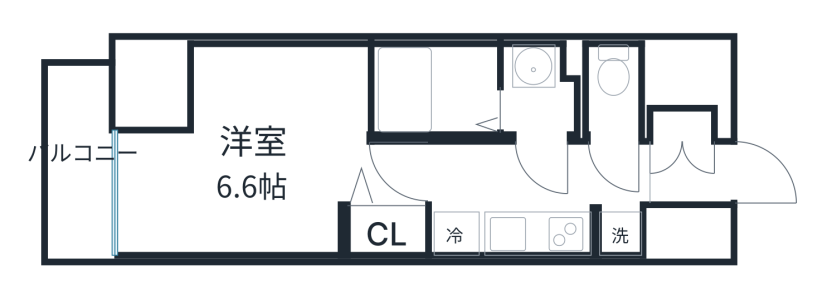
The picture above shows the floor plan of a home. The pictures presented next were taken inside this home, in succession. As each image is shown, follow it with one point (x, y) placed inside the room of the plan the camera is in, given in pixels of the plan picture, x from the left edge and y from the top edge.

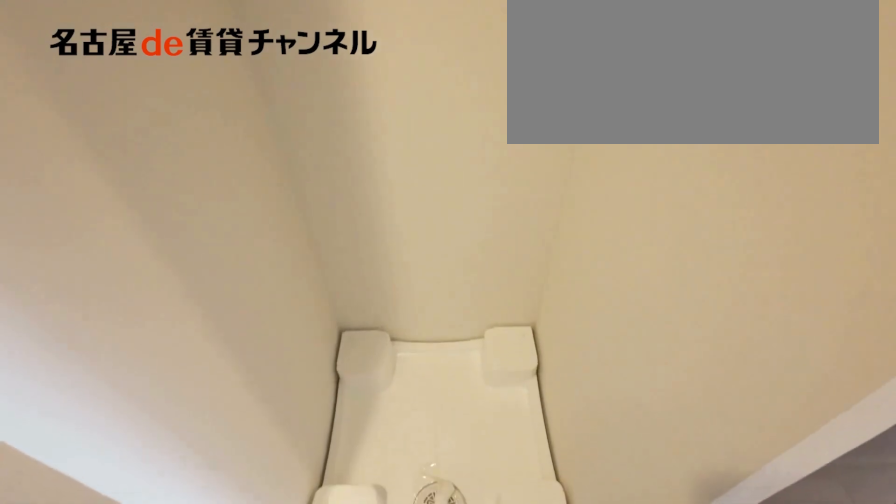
(617, 232)
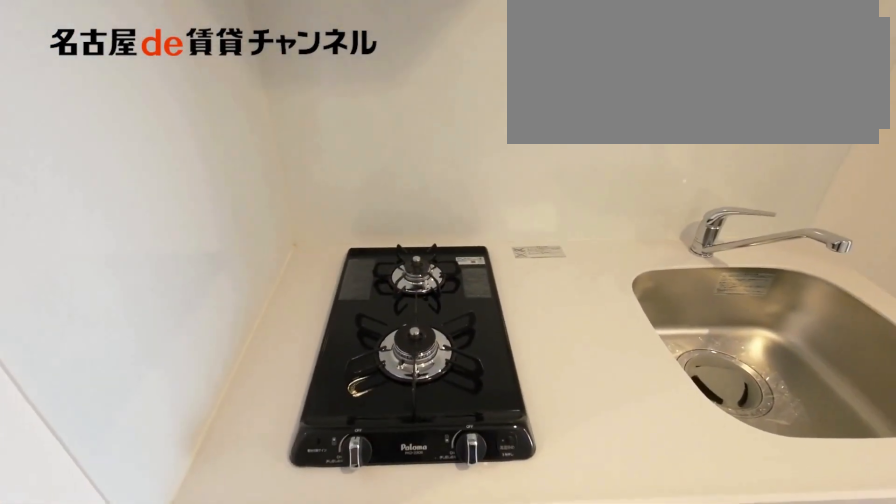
(511, 229)
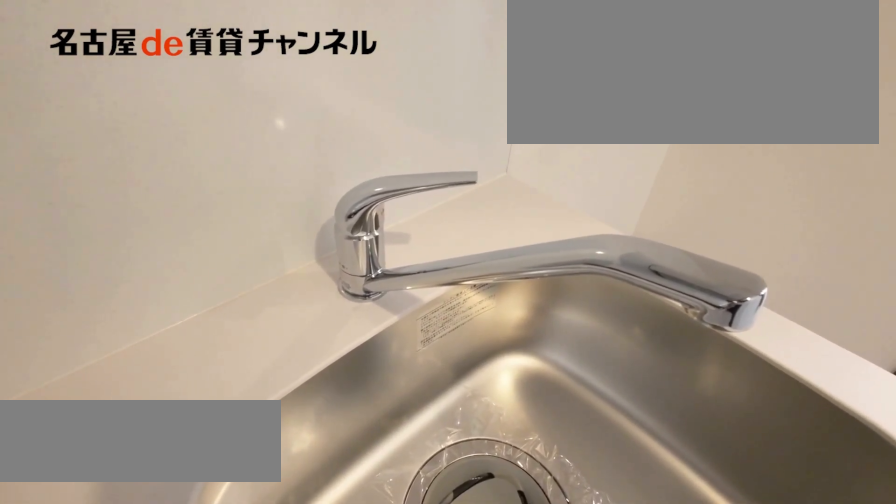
(511, 229)
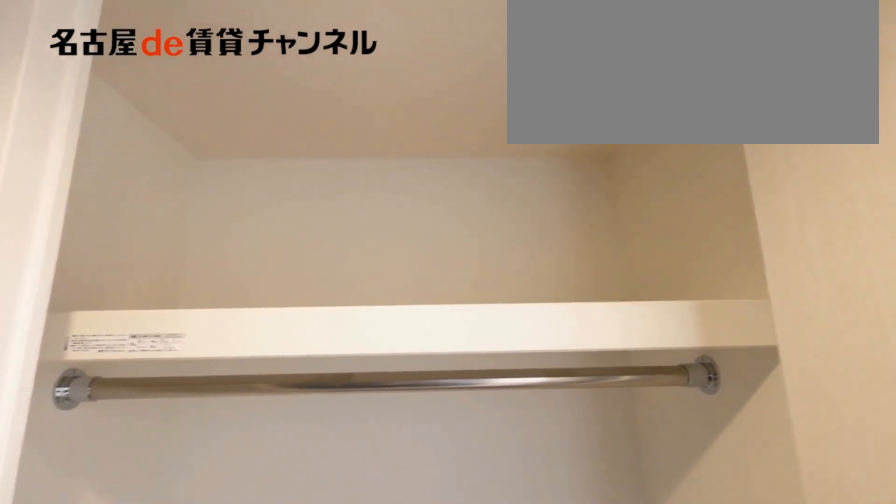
(384, 230)
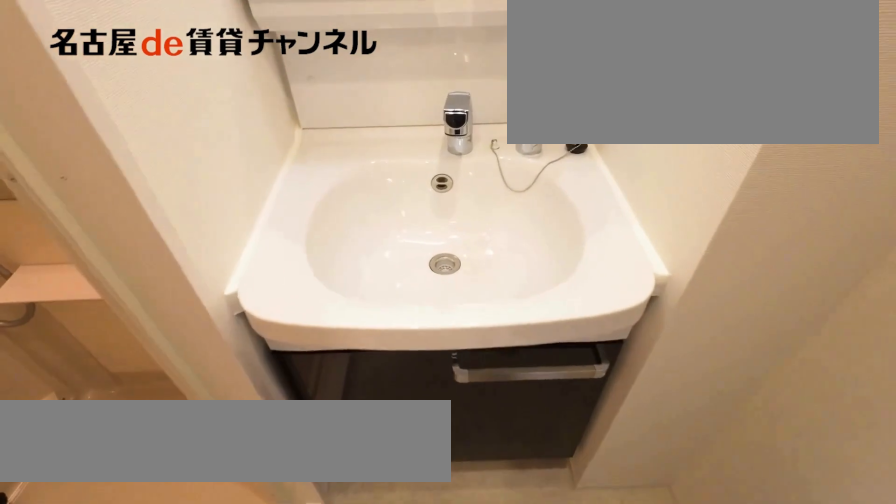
(541, 91)
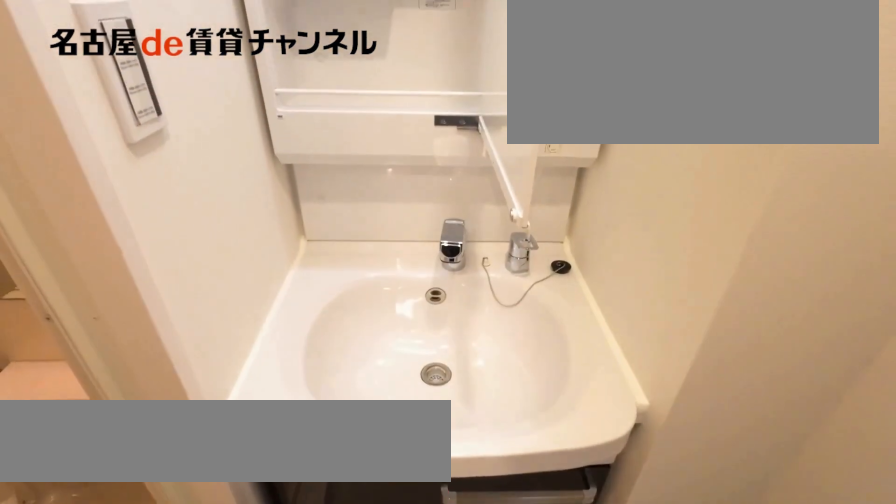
(541, 91)
